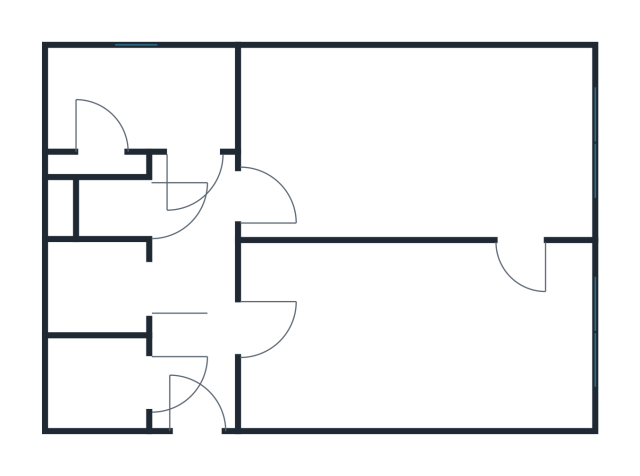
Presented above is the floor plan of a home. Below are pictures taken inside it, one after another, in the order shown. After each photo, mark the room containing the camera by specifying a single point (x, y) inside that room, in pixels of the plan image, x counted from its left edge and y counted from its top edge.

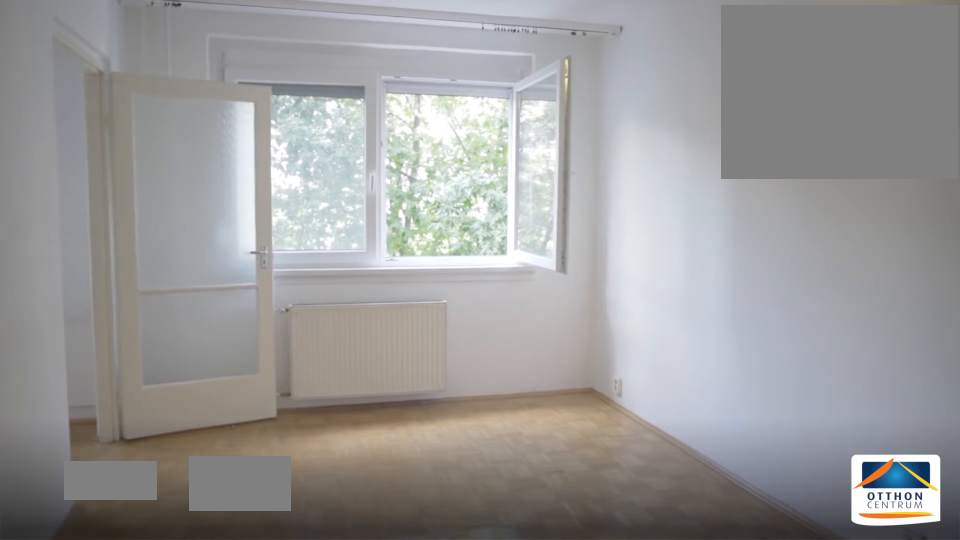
(403, 342)
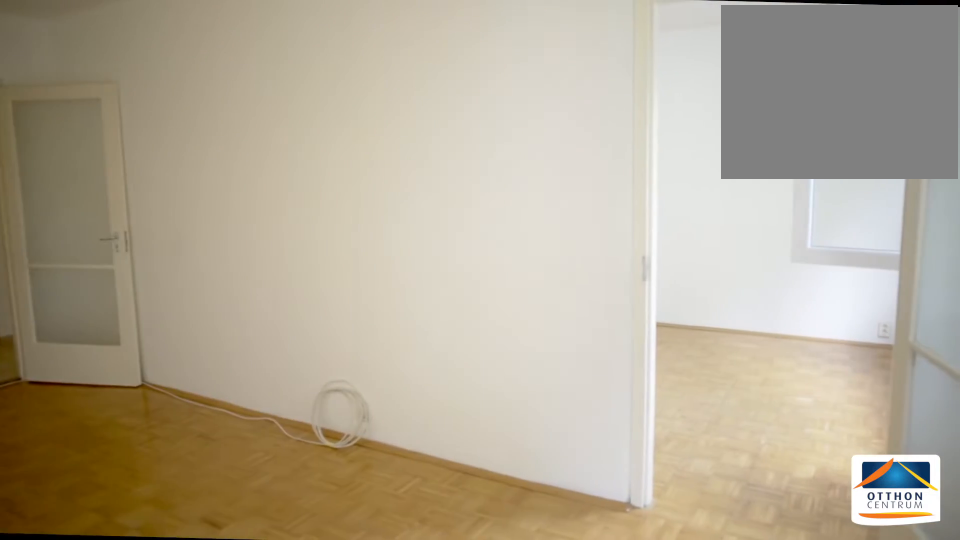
(403, 342)
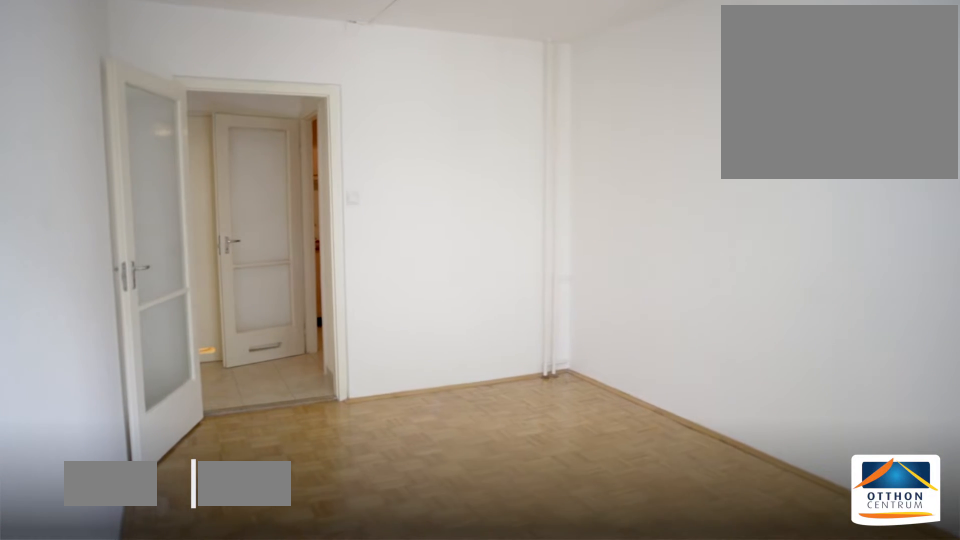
(429, 141)
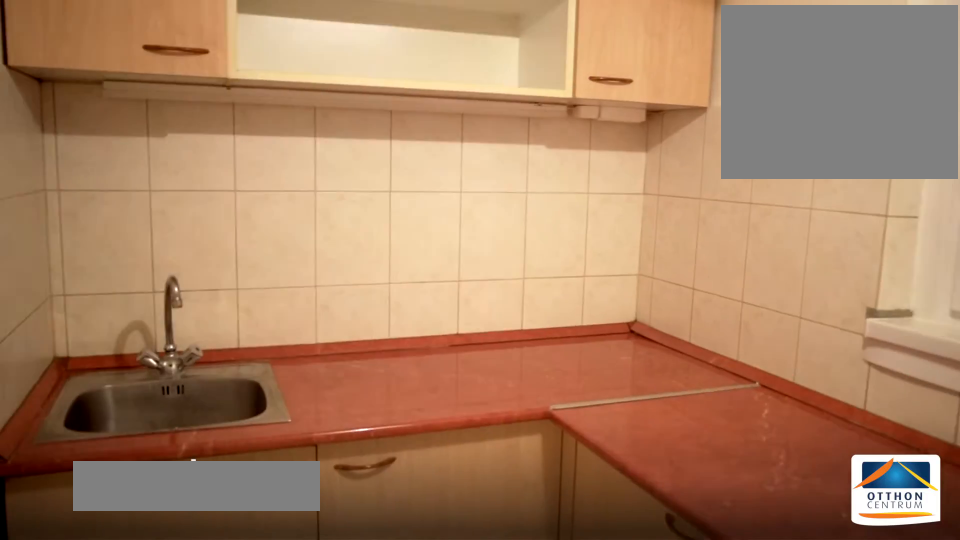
(153, 101)
